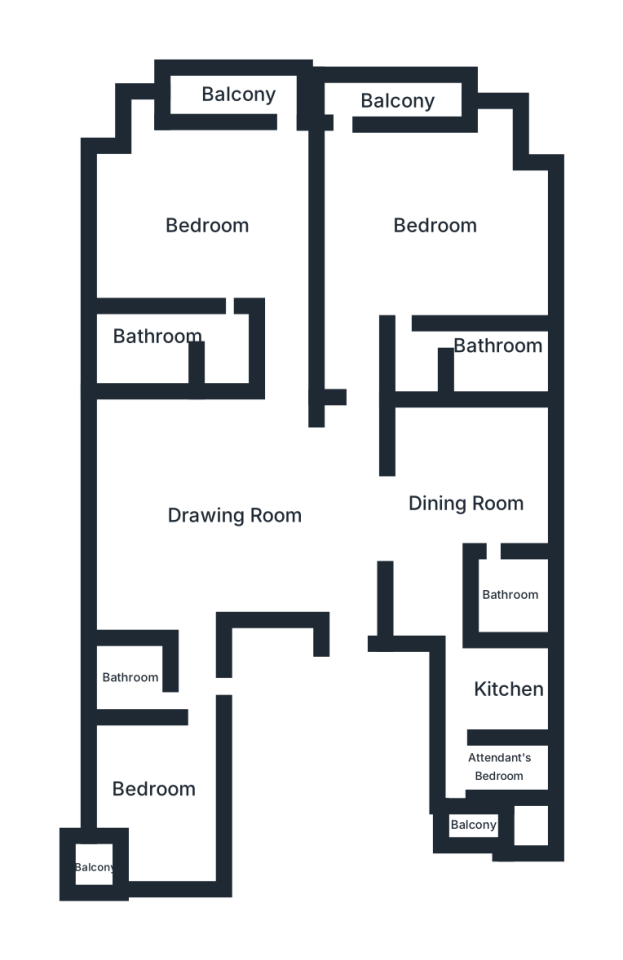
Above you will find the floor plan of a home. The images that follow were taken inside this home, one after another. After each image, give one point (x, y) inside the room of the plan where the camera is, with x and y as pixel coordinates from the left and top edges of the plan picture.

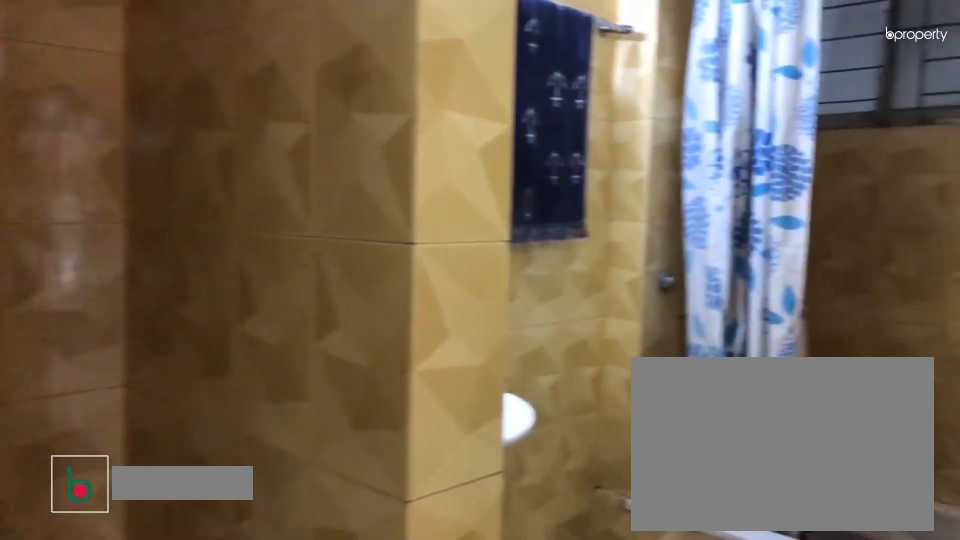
(159, 350)
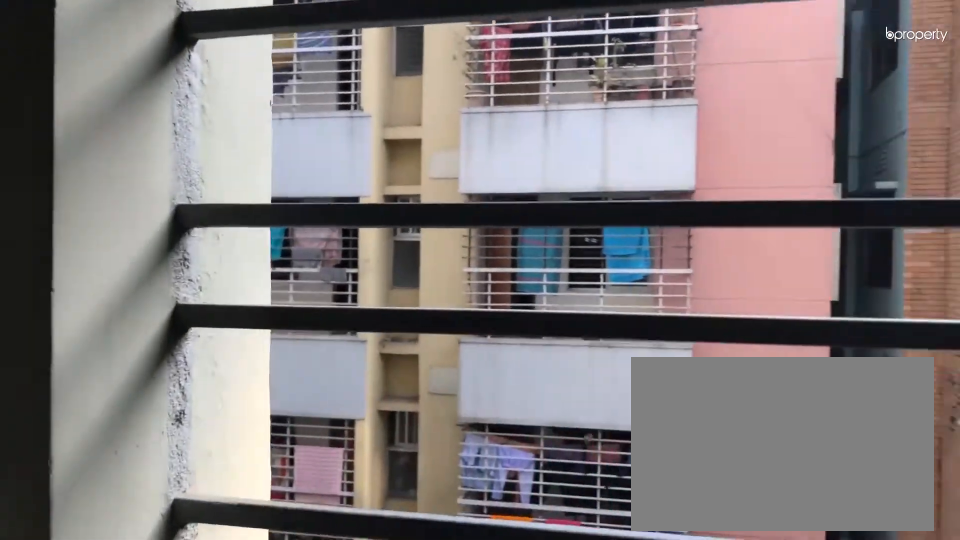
(243, 97)
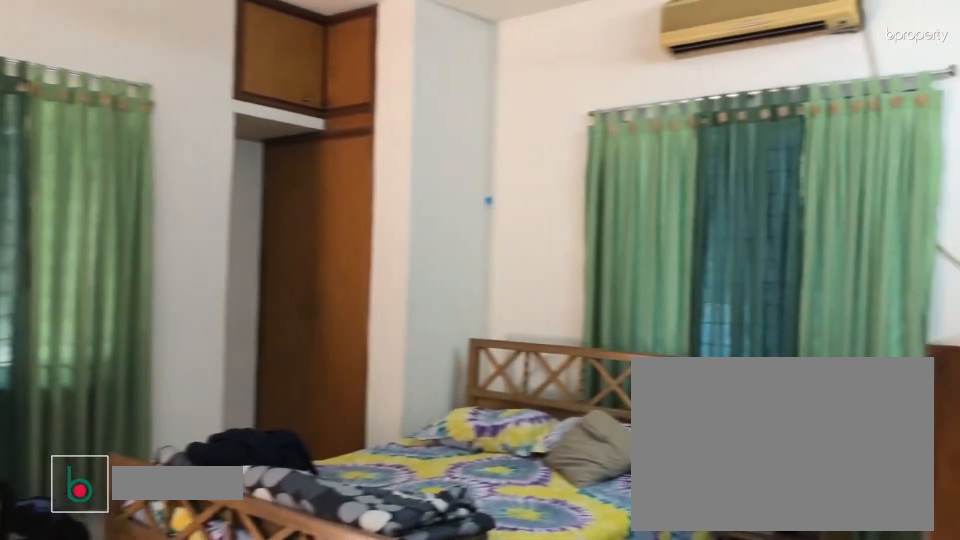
(435, 228)
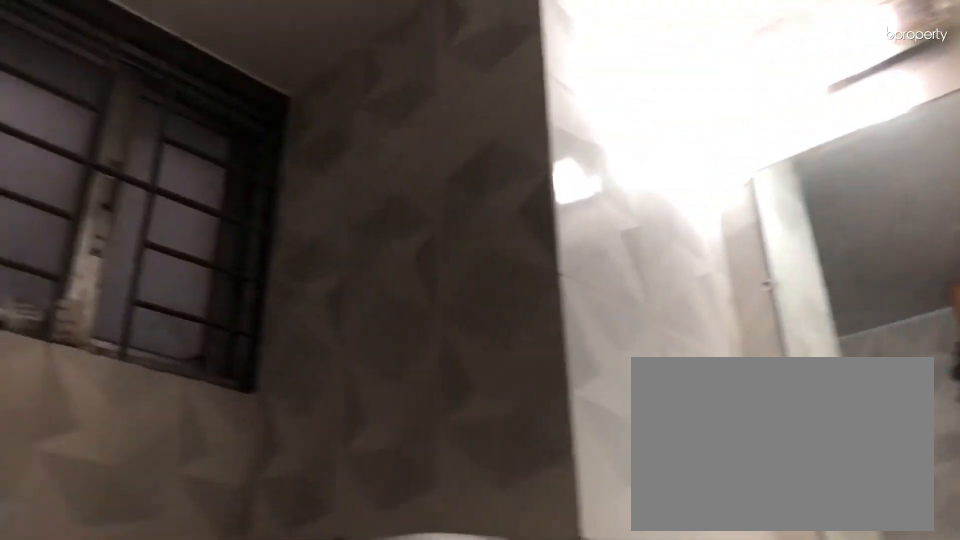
(128, 684)
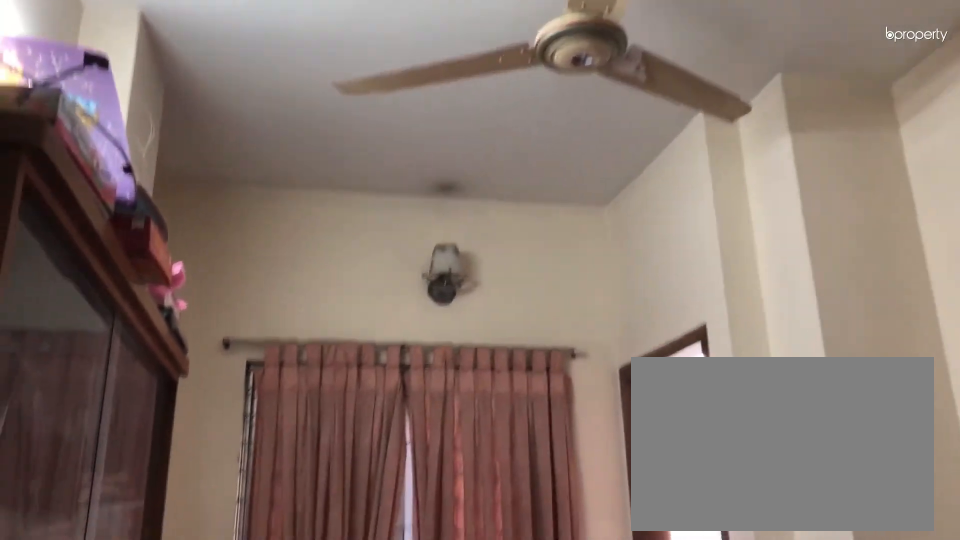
(157, 791)
